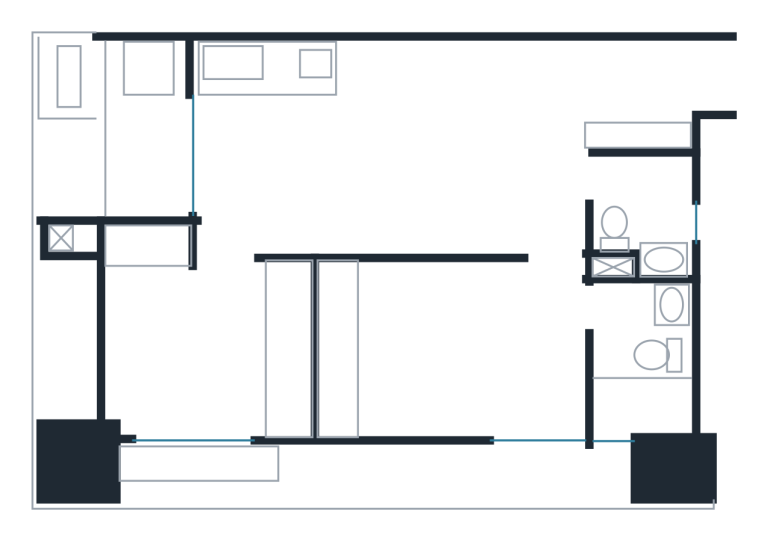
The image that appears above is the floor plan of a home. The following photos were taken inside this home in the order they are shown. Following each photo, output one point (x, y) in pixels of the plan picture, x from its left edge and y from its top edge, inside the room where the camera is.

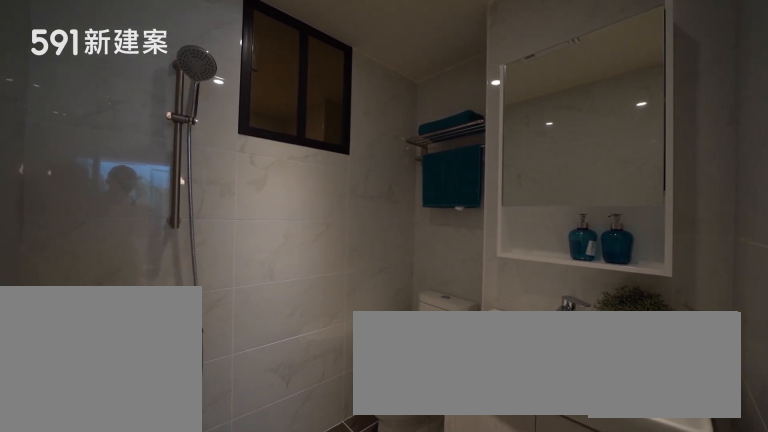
(644, 211)
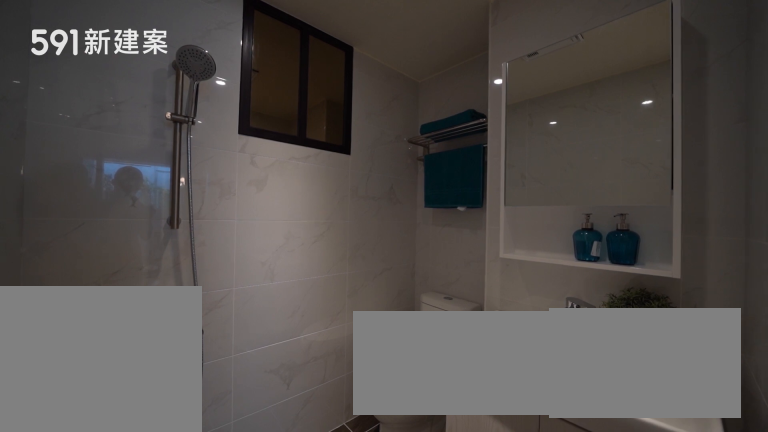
(644, 211)
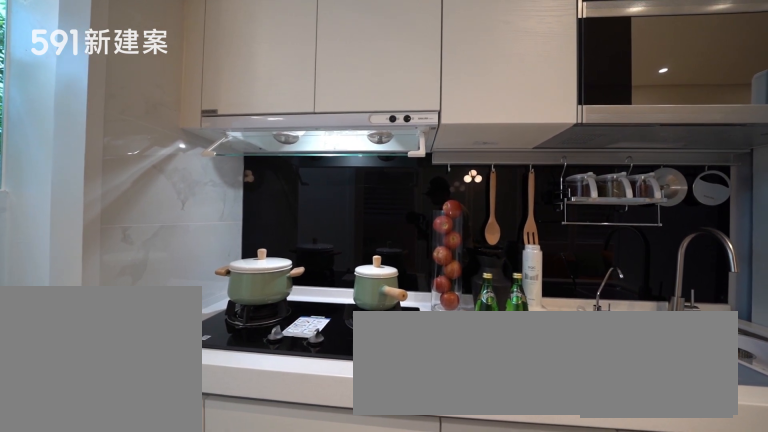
(290, 95)
